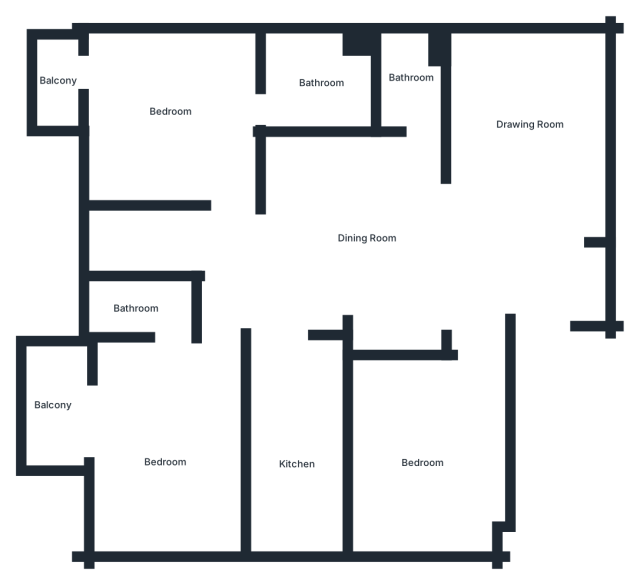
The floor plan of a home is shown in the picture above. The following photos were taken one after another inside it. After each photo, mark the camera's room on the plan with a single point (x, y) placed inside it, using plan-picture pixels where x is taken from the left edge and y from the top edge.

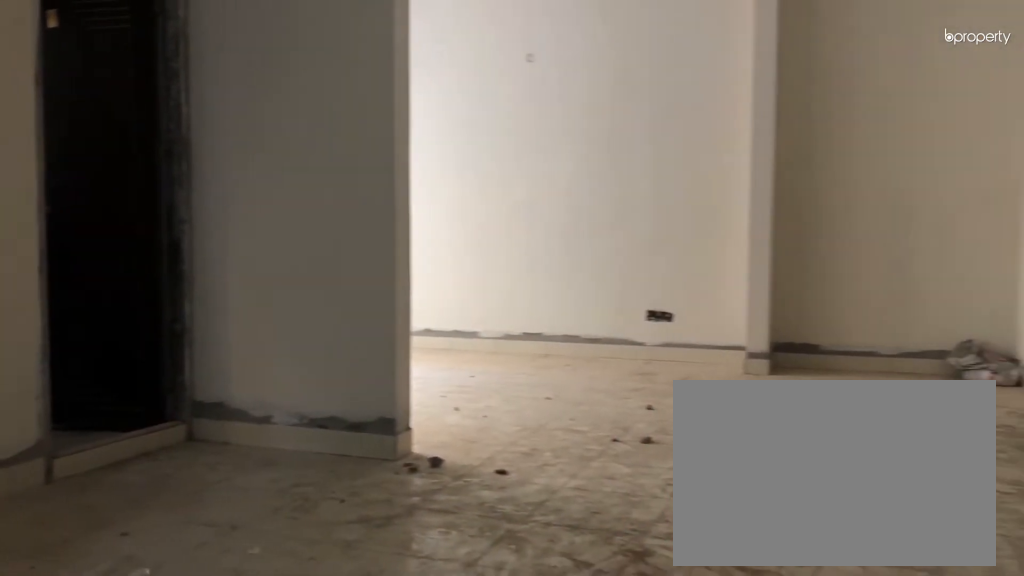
(348, 232)
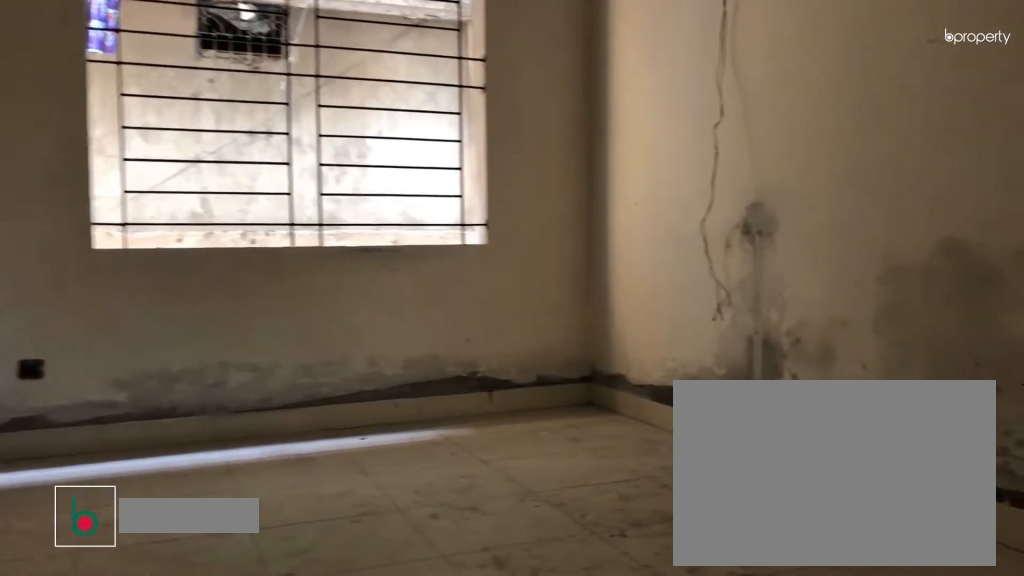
(428, 459)
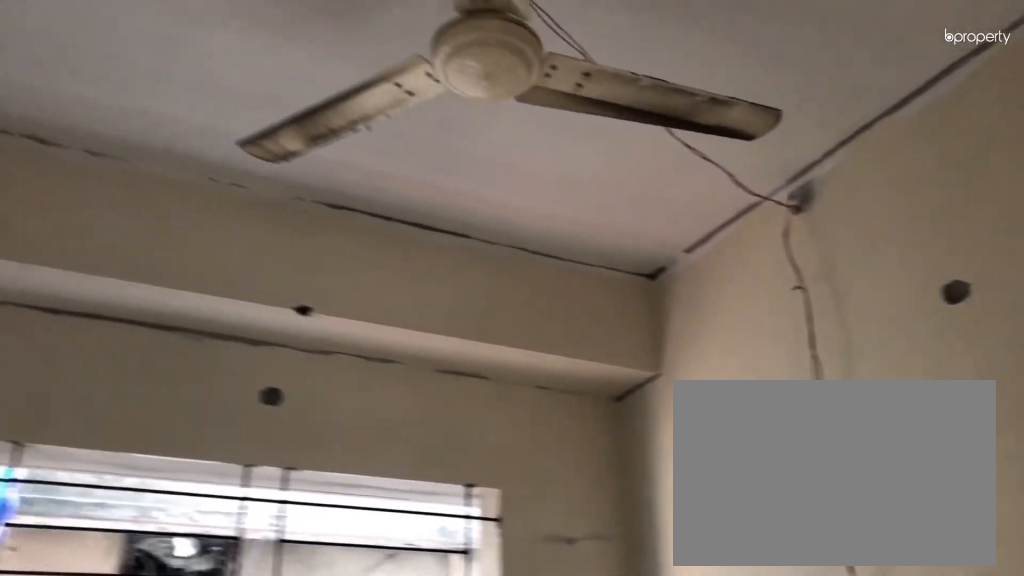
(428, 459)
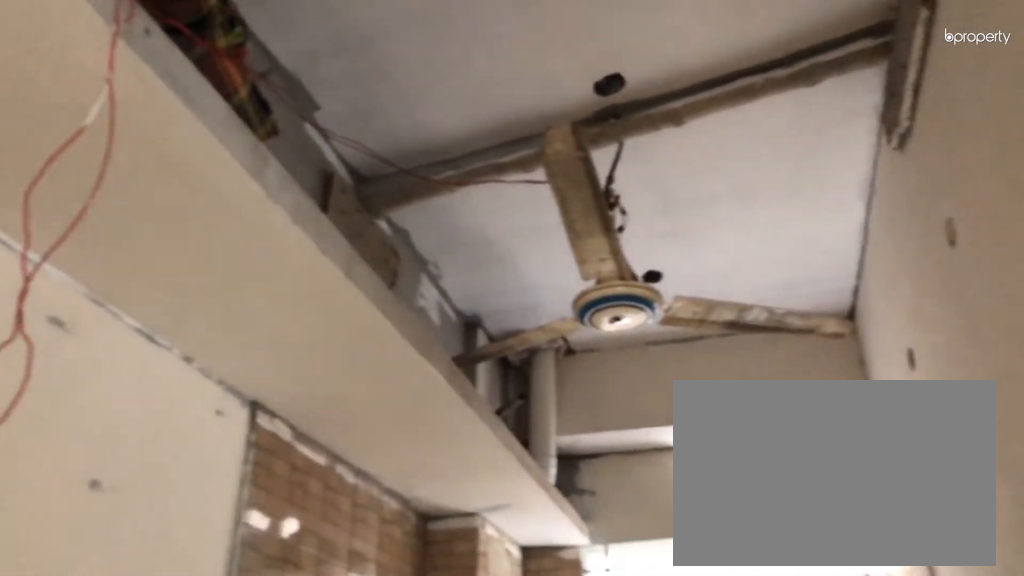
(304, 461)
